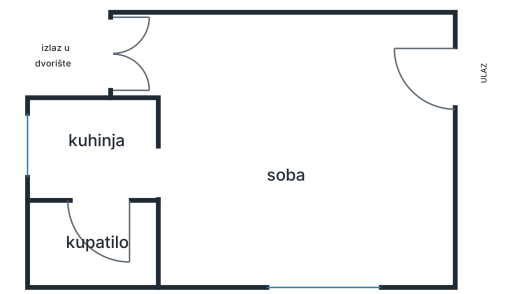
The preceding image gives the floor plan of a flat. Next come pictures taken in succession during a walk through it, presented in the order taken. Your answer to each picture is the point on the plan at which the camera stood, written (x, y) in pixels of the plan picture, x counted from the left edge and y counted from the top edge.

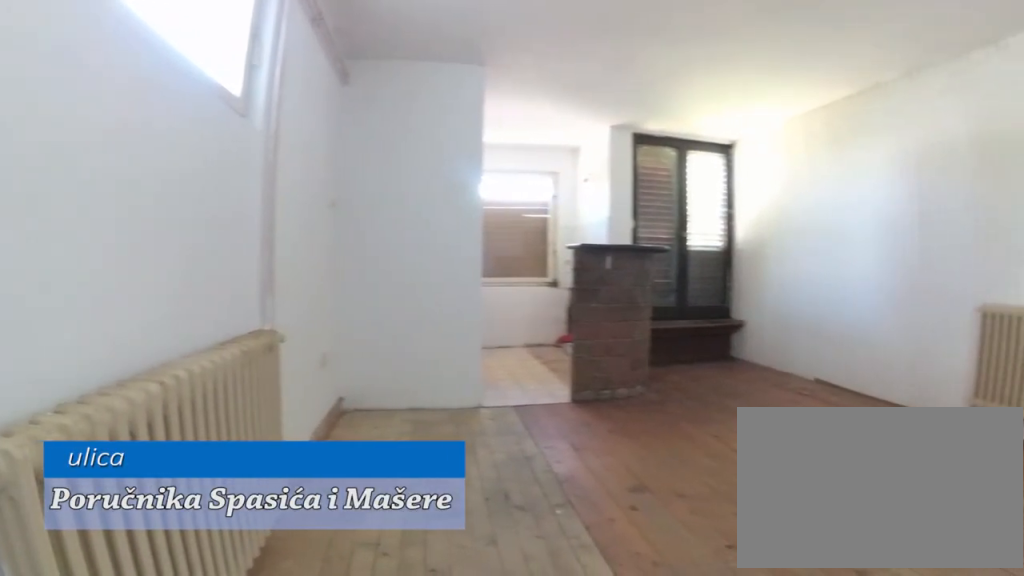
(401, 228)
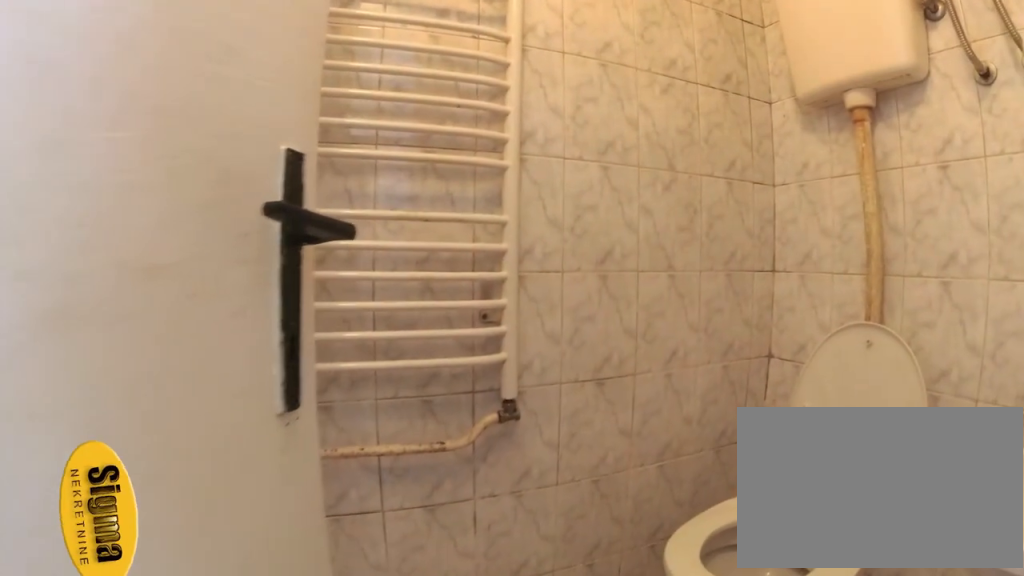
(114, 185)
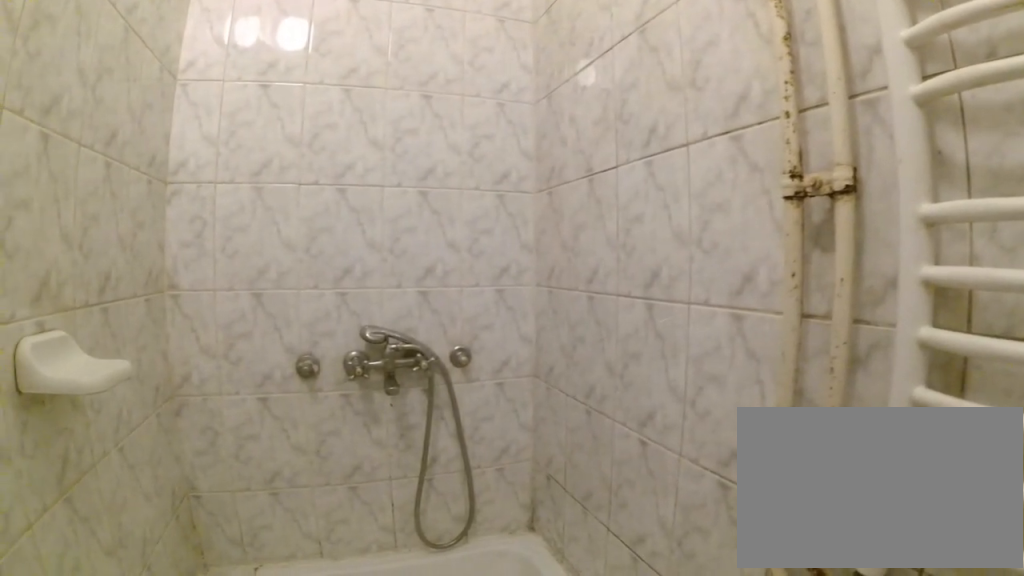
(65, 244)
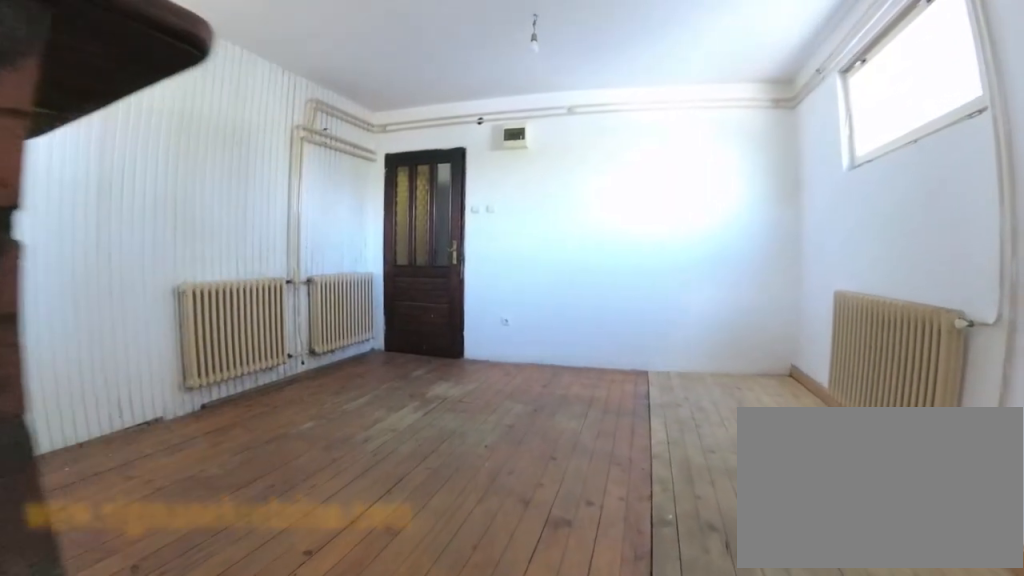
(158, 164)
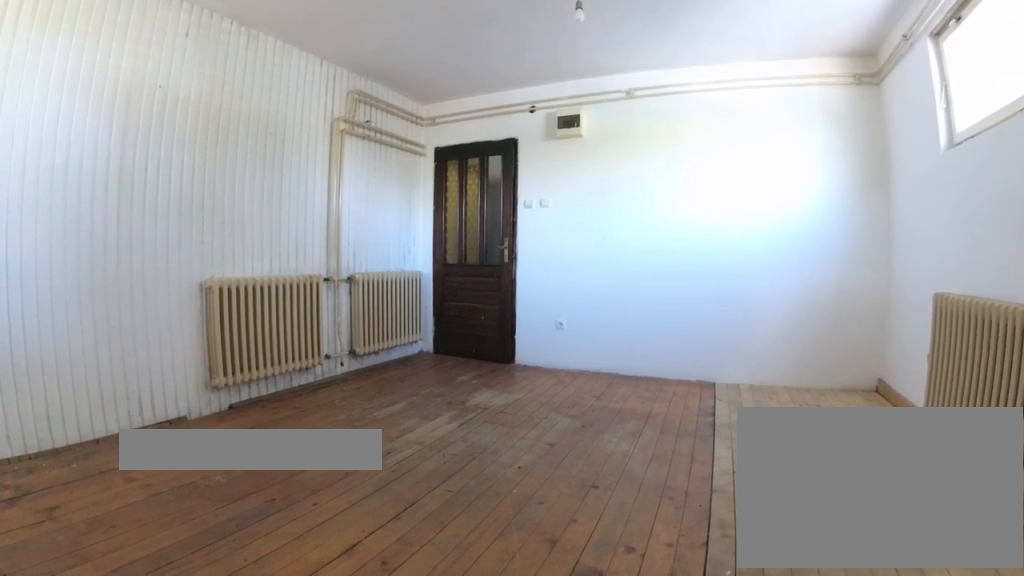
(187, 167)
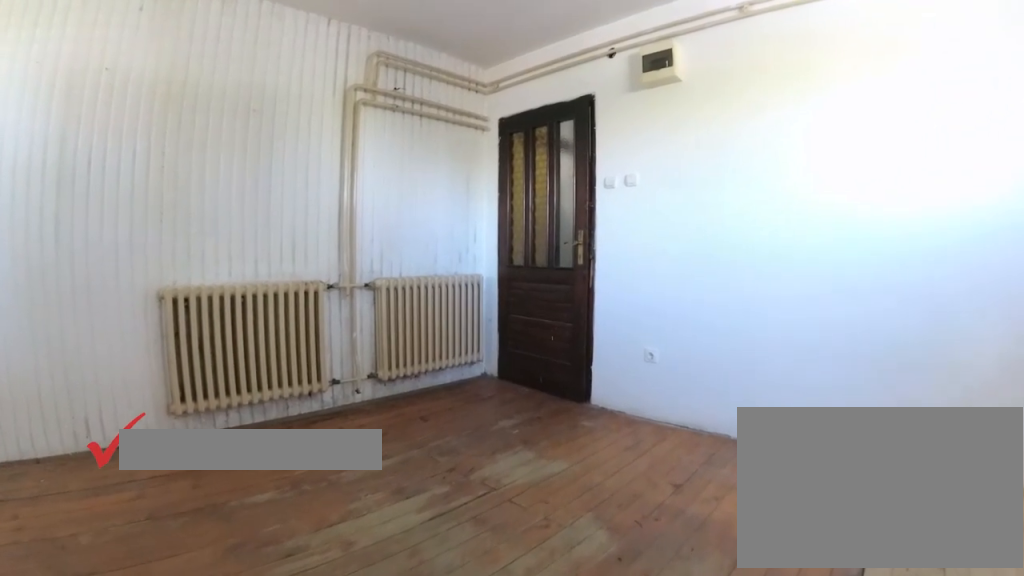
(282, 159)
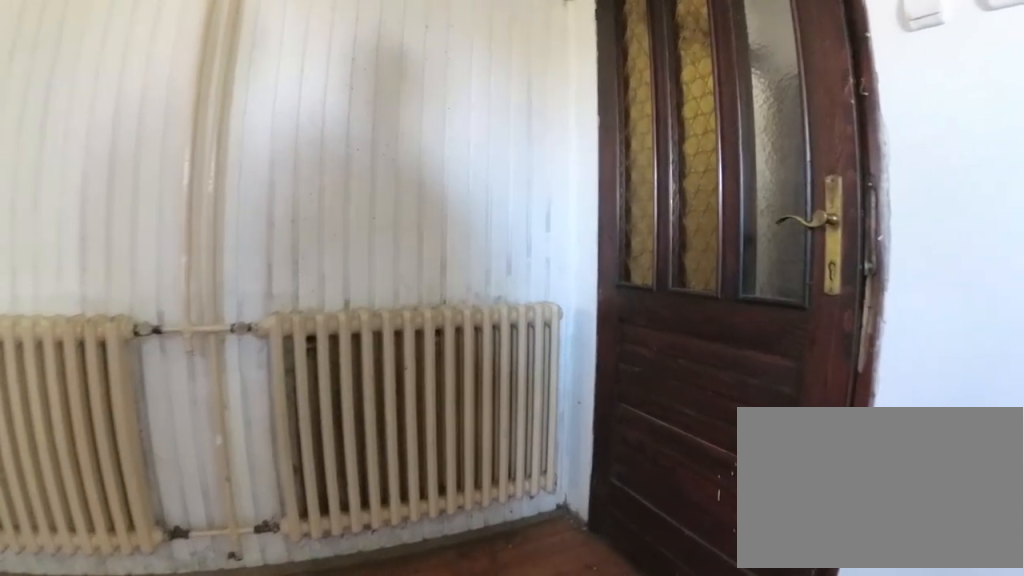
(390, 109)
